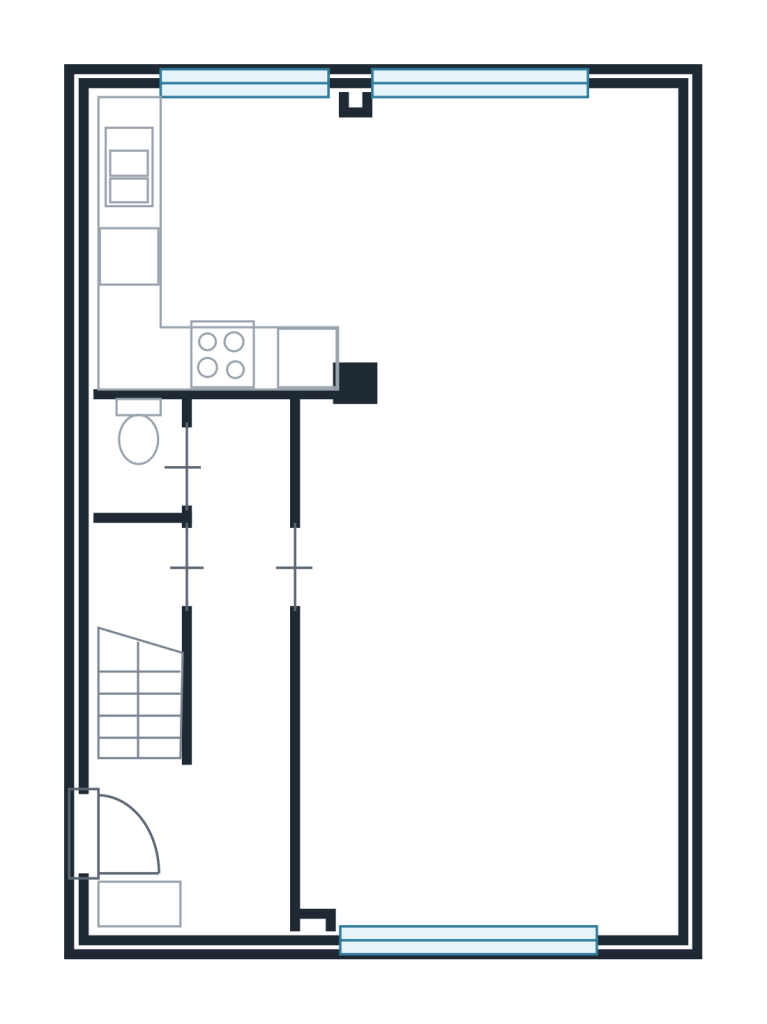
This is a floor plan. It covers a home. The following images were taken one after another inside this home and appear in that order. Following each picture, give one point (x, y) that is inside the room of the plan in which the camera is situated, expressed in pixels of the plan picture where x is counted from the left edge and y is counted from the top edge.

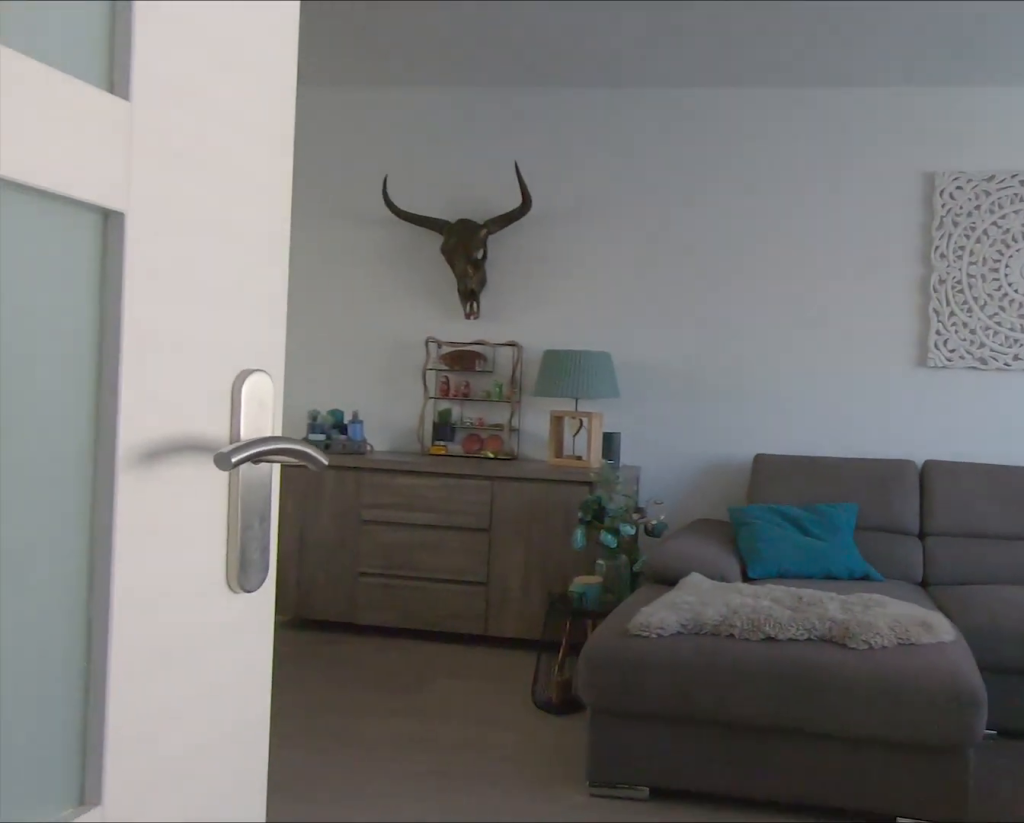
(497, 529)
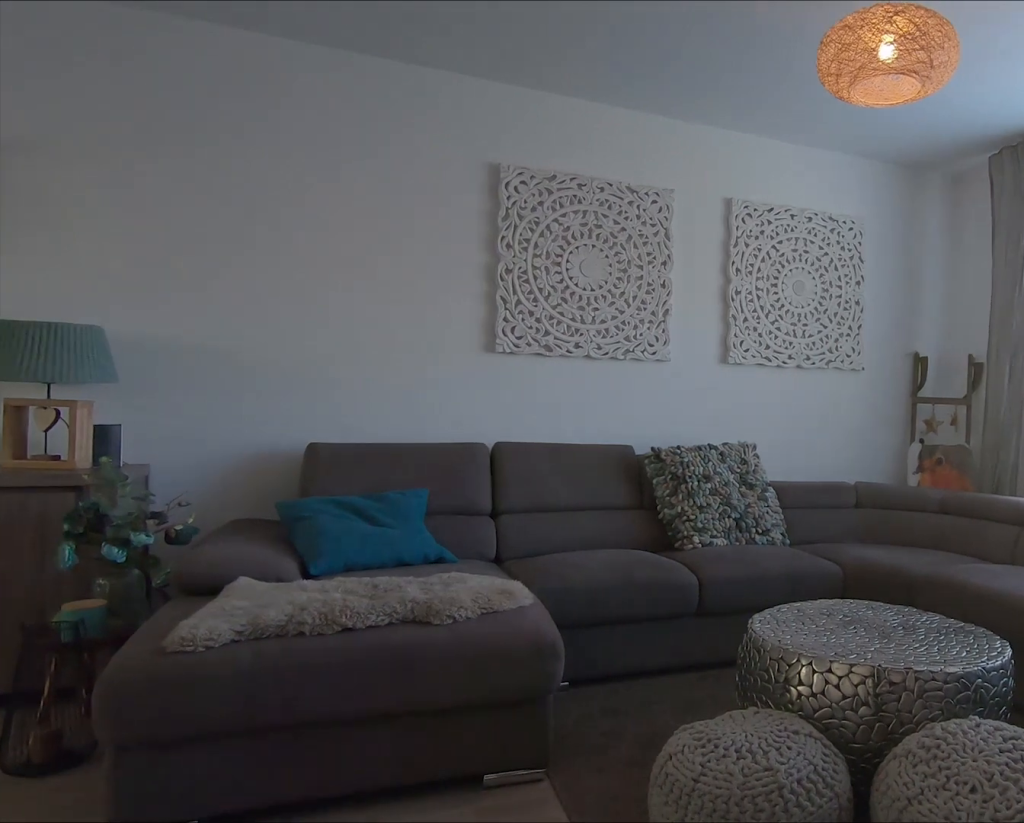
(497, 529)
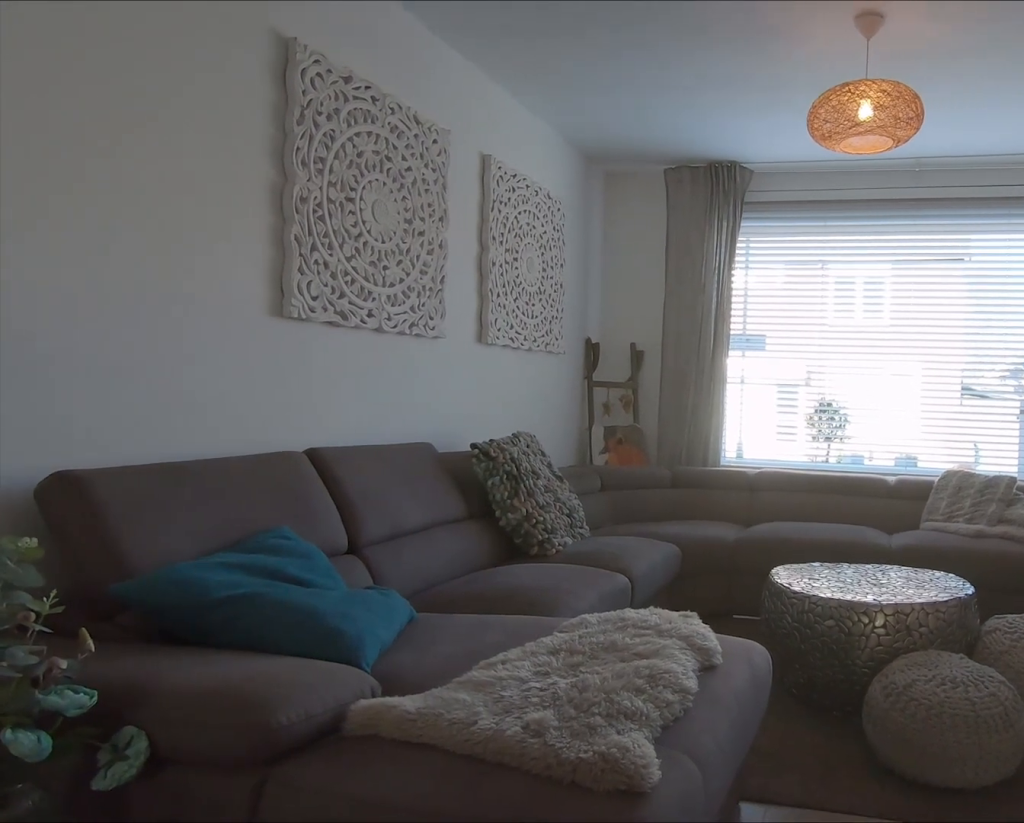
(497, 529)
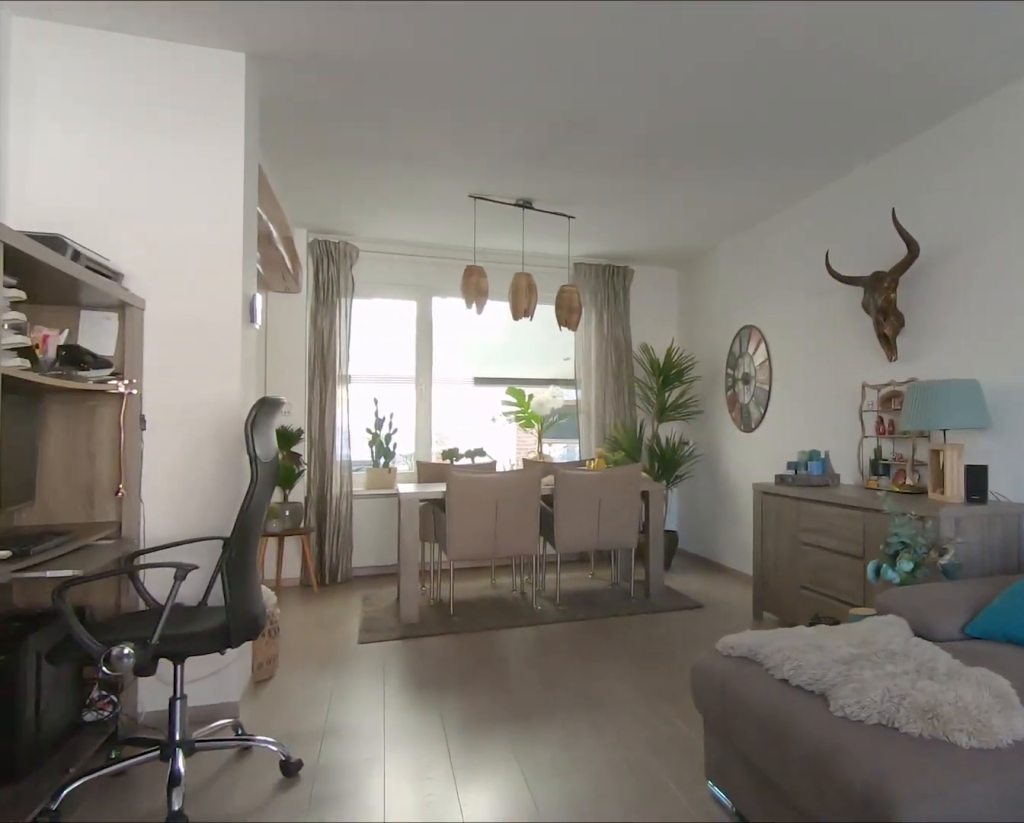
(497, 529)
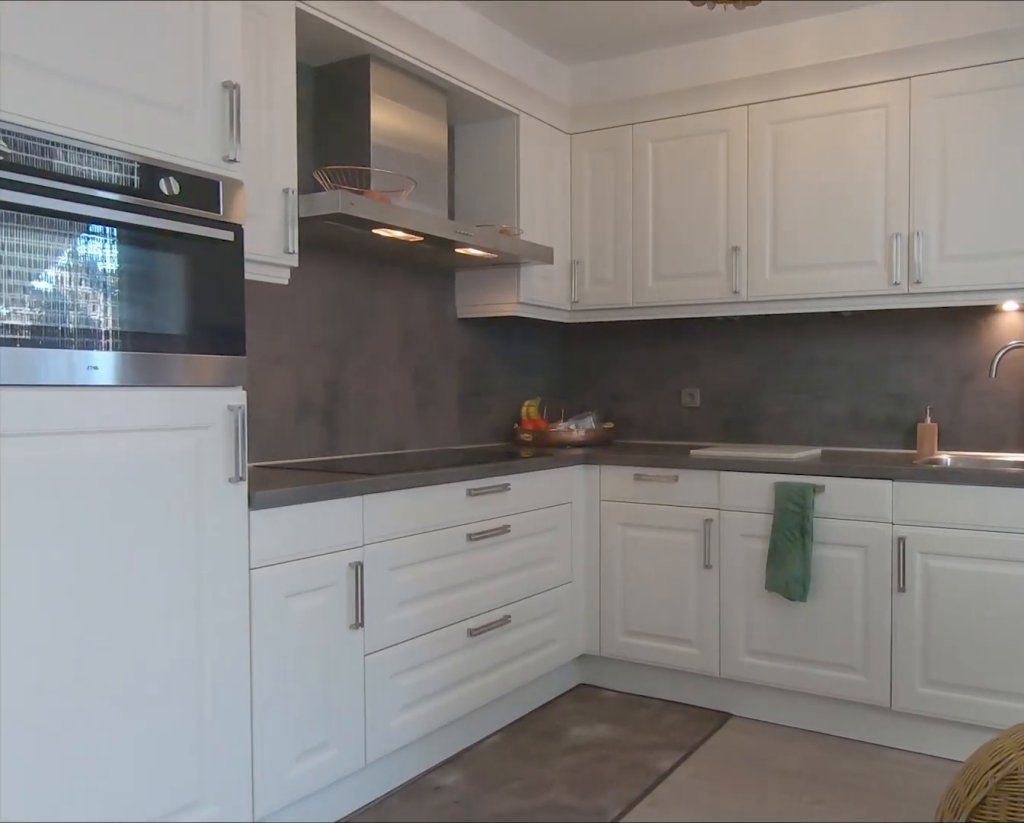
(266, 214)
